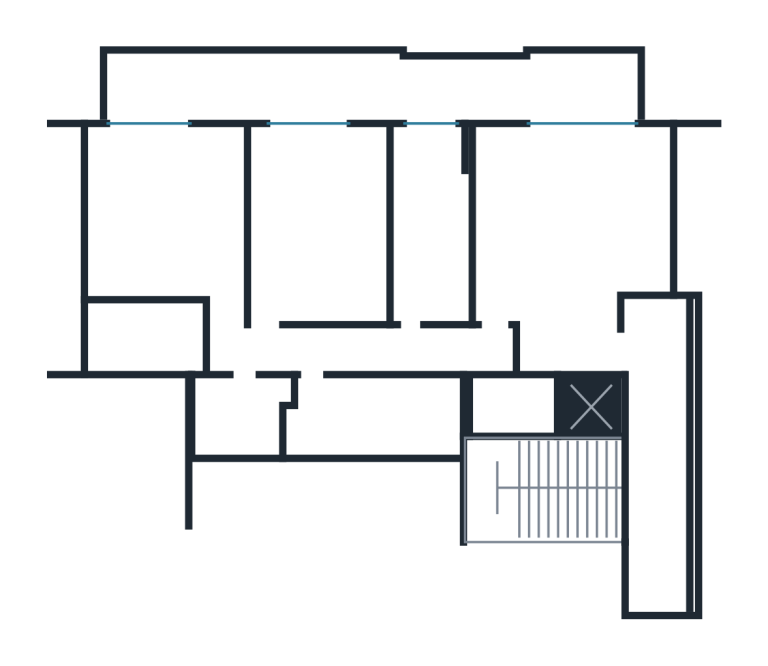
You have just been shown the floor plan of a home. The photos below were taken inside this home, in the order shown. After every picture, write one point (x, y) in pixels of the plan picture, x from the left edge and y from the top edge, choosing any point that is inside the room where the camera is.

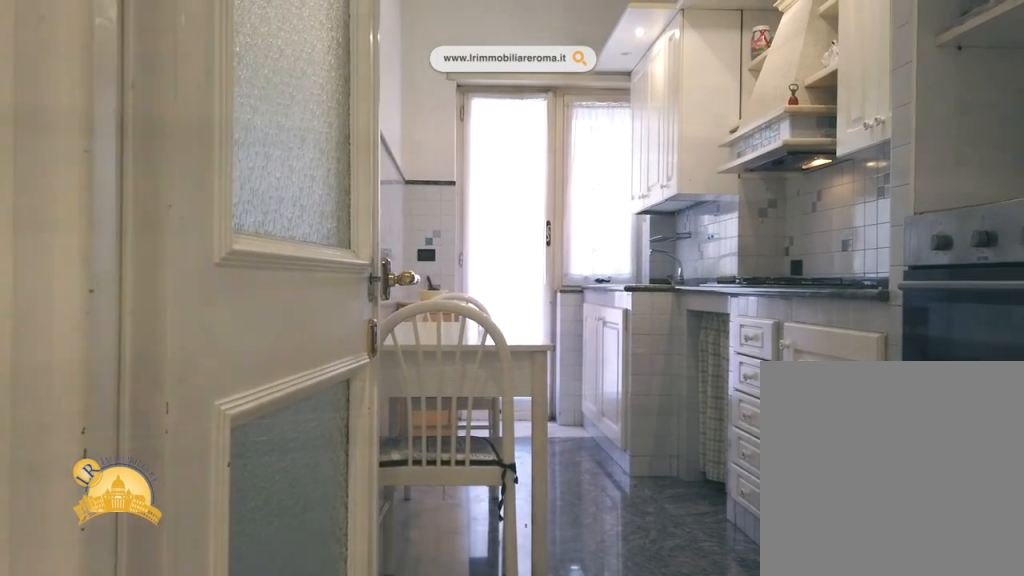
(431, 230)
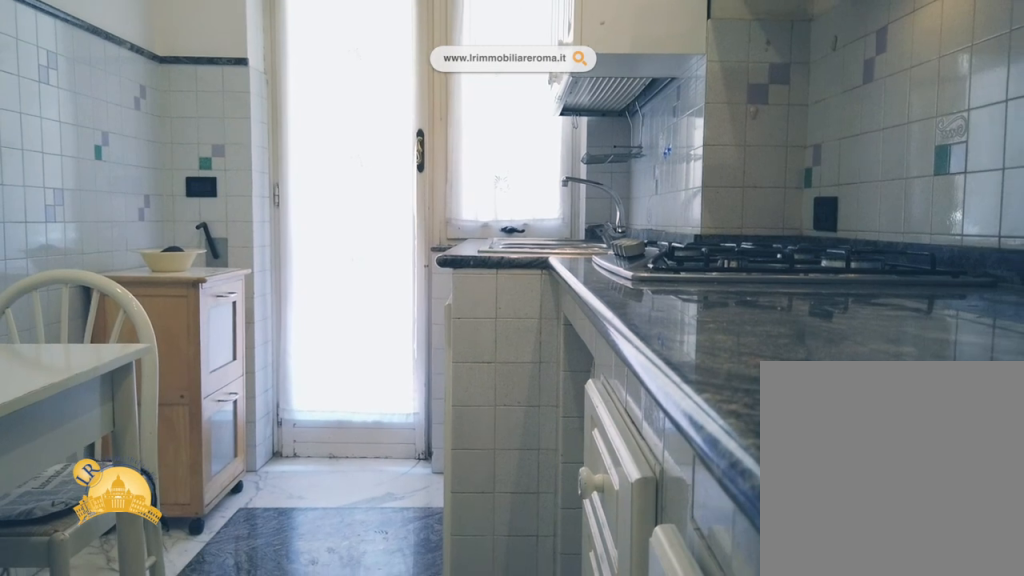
(431, 230)
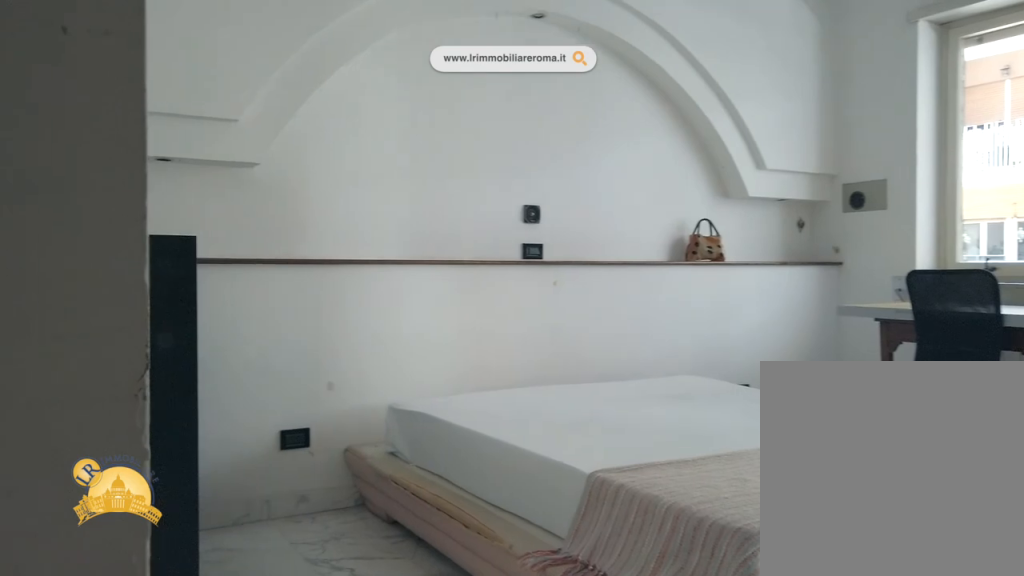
(165, 224)
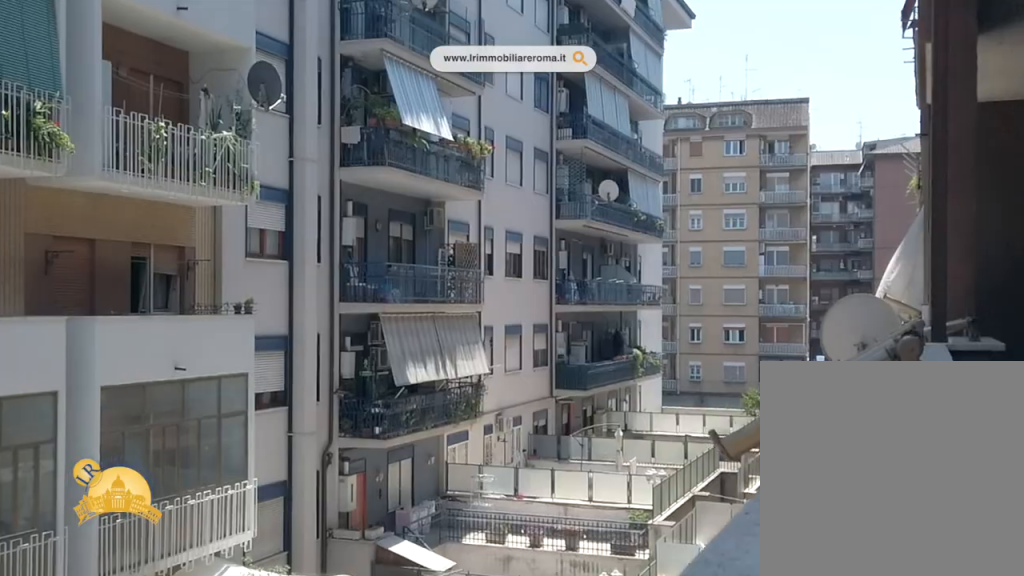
(372, 87)
